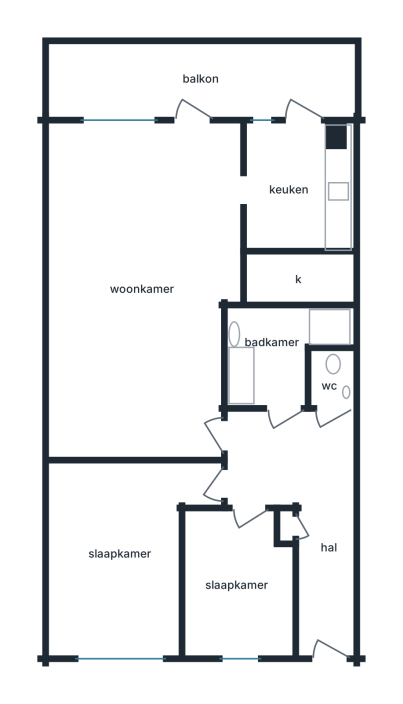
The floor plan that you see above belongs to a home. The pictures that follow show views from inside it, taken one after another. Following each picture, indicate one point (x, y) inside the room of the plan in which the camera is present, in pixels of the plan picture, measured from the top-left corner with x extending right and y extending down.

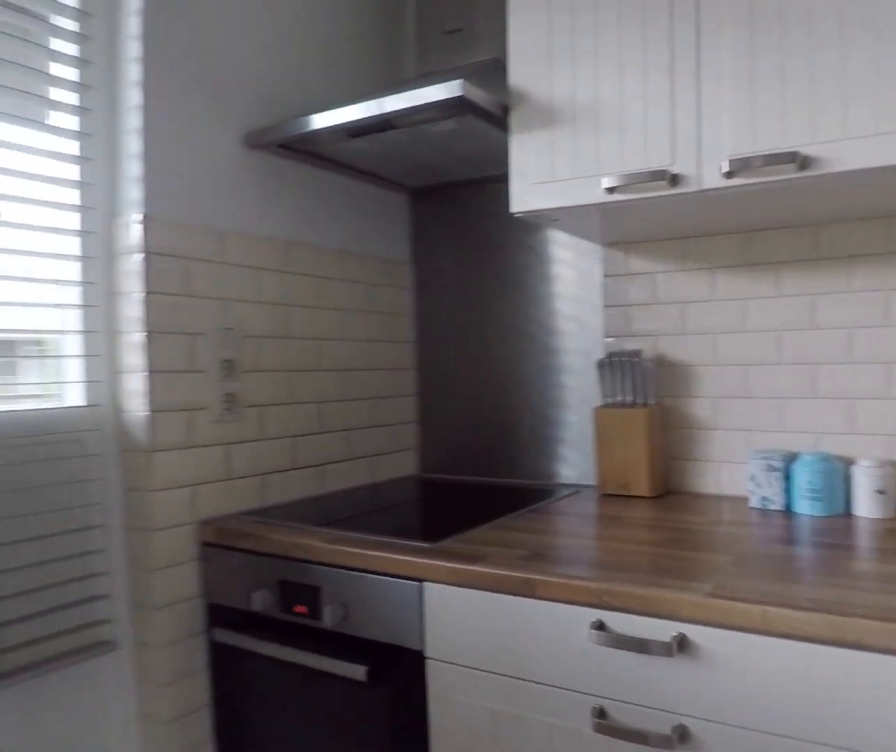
(296, 188)
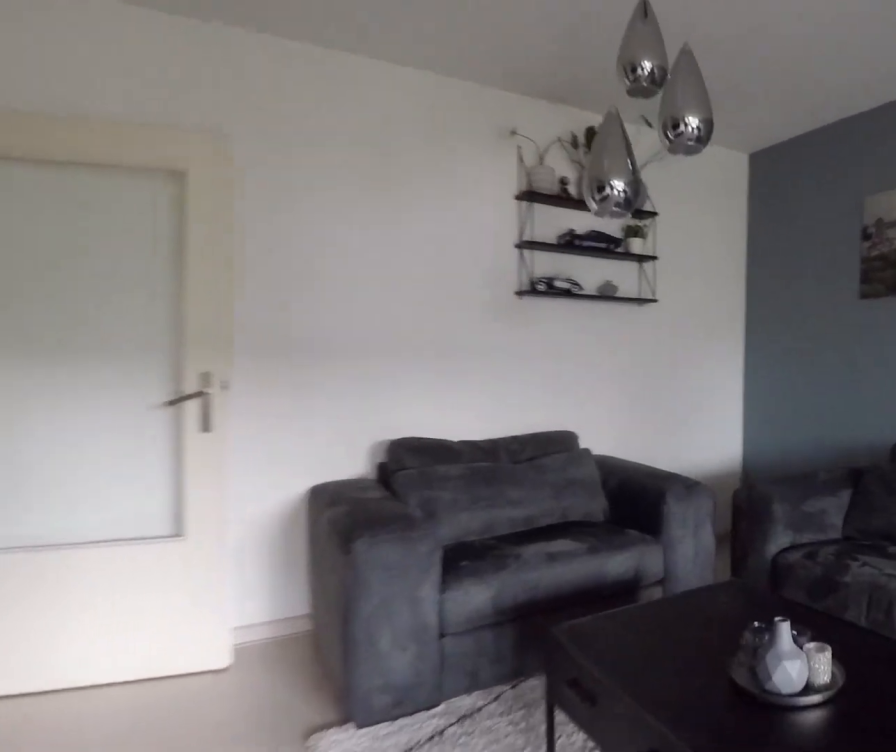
(142, 285)
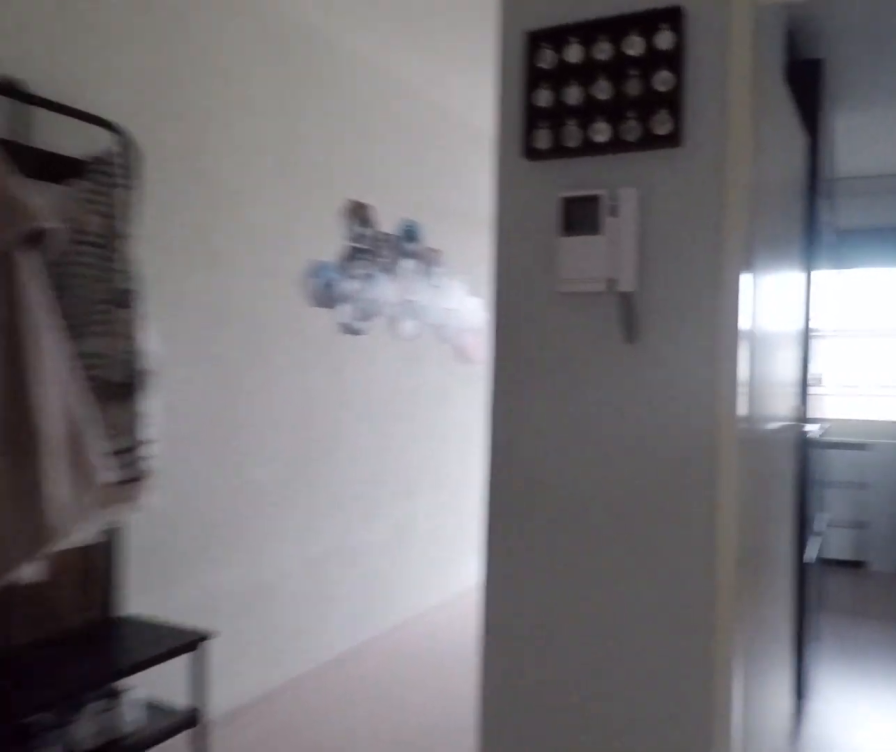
(302, 506)
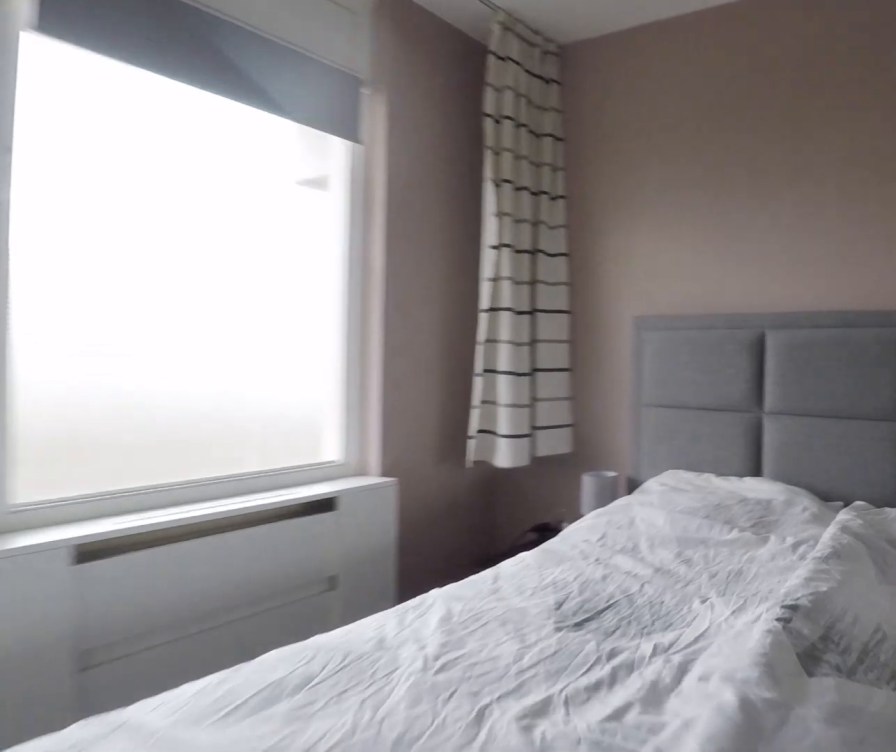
(121, 555)
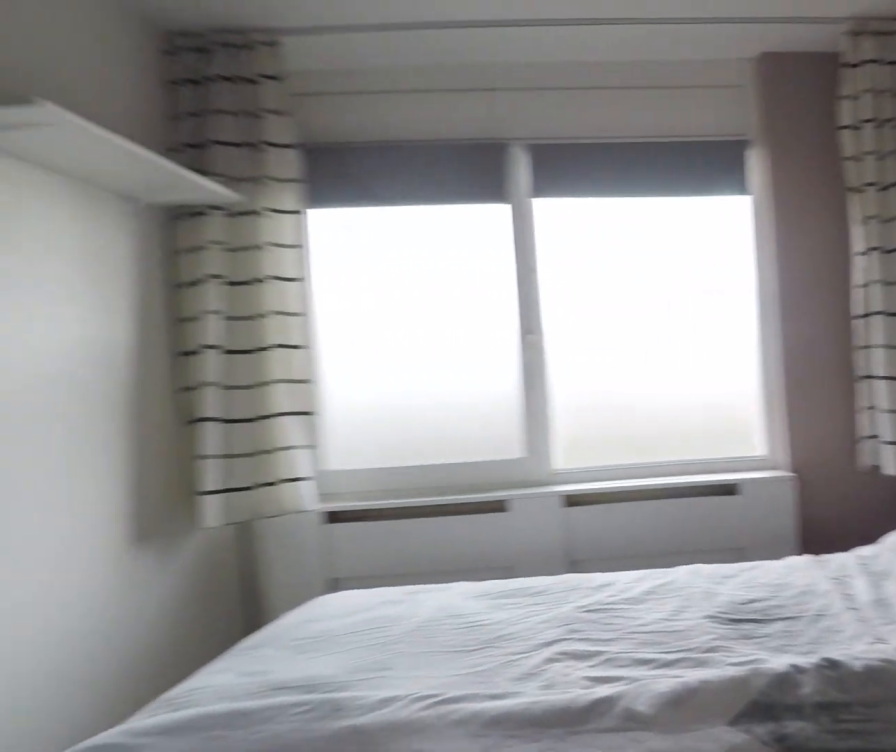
(121, 555)
